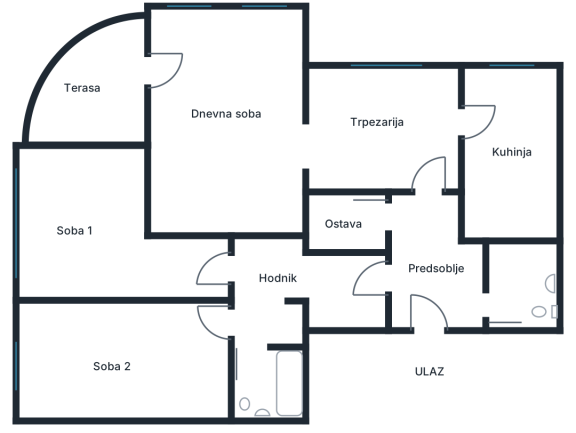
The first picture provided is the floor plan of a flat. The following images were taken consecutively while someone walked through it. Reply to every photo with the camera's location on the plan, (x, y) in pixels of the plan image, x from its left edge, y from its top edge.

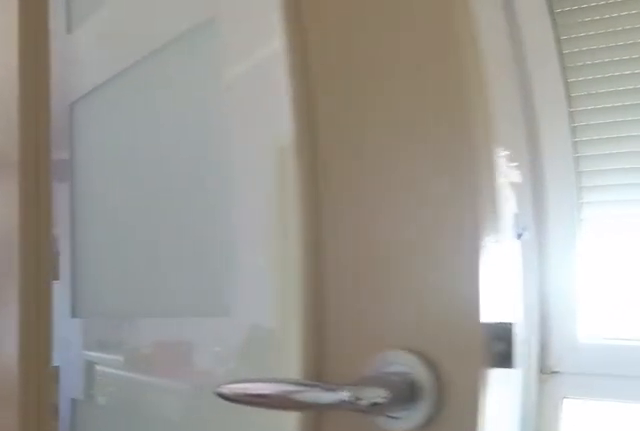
(503, 145)
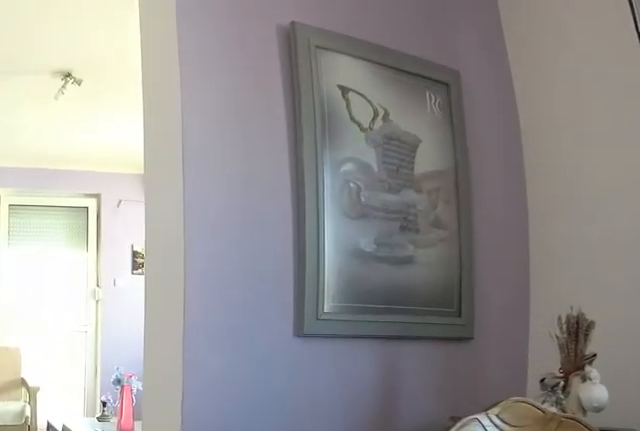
(372, 163)
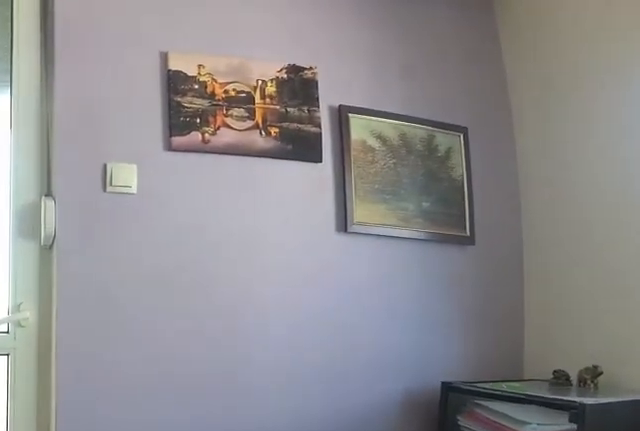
(242, 80)
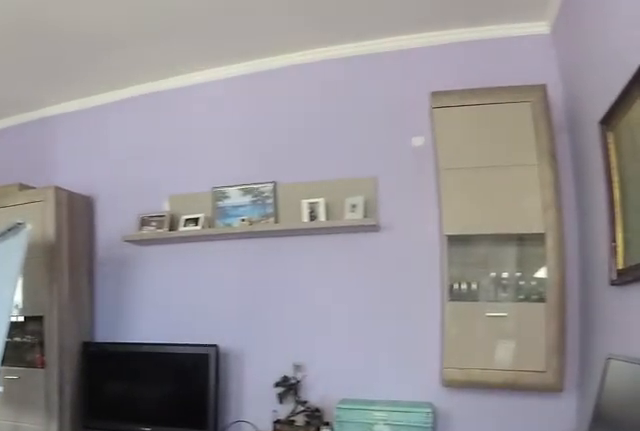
(174, 65)
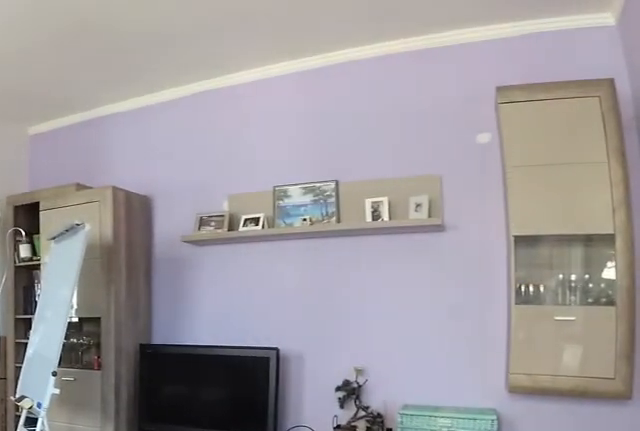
(171, 67)
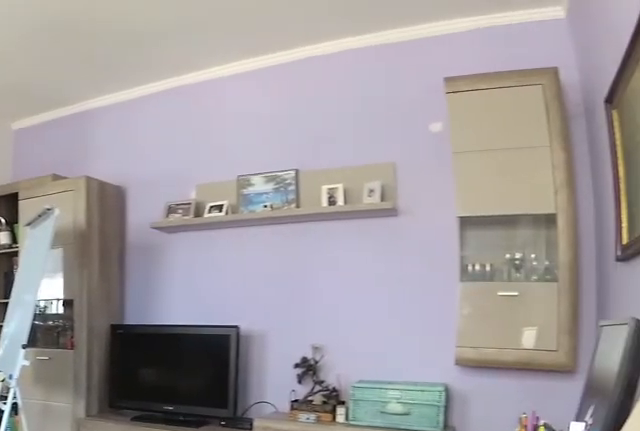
(164, 63)
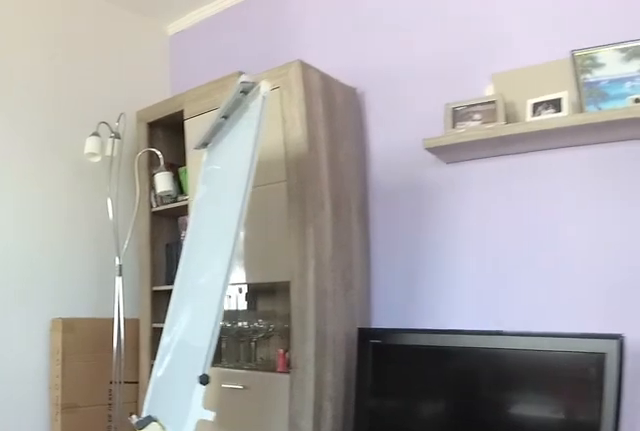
(198, 150)
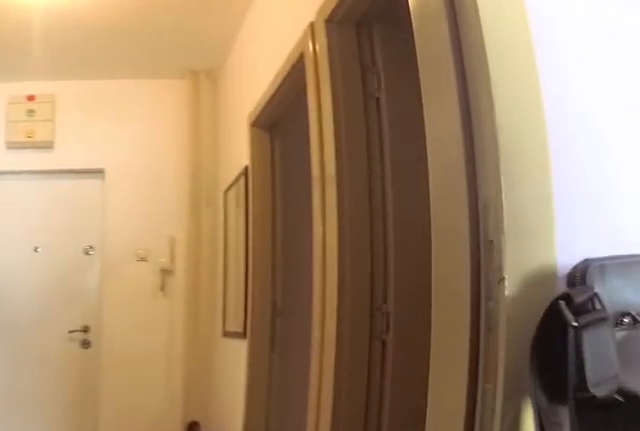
(417, 159)
